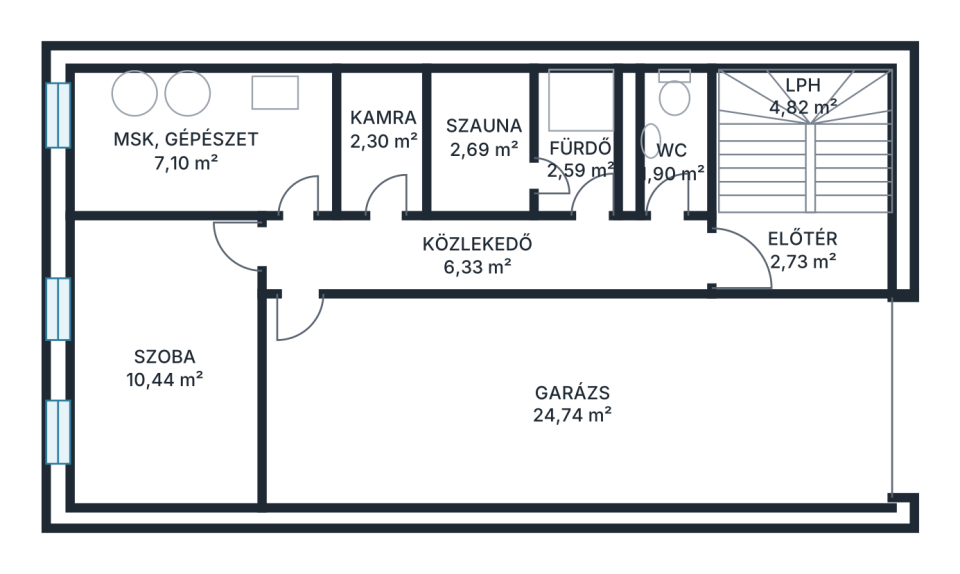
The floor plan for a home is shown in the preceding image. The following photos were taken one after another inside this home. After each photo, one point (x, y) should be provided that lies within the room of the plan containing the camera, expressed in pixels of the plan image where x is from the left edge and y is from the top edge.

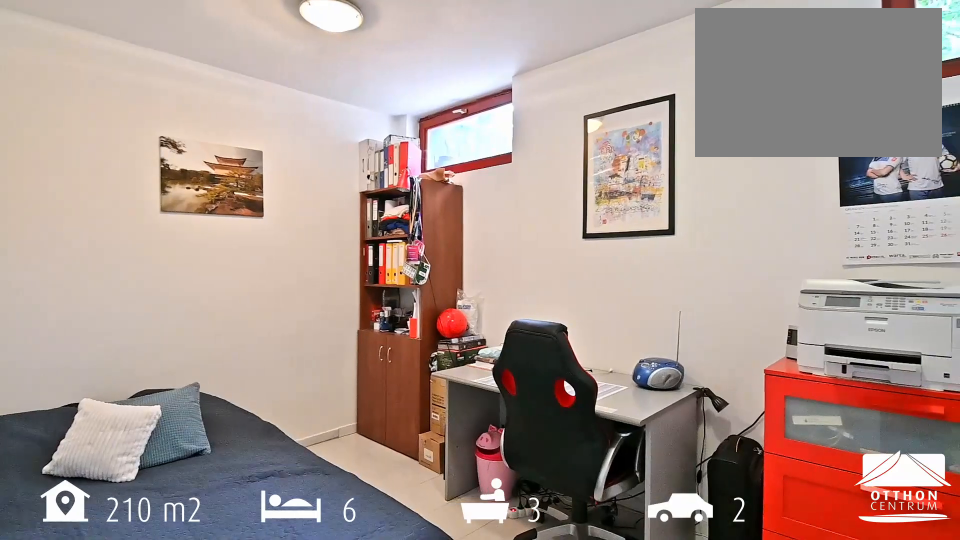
(163, 364)
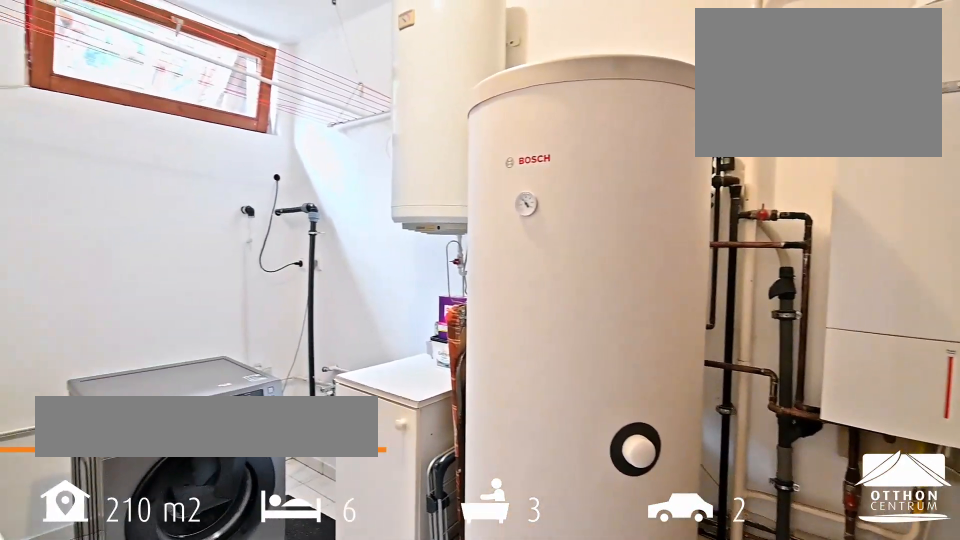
(179, 136)
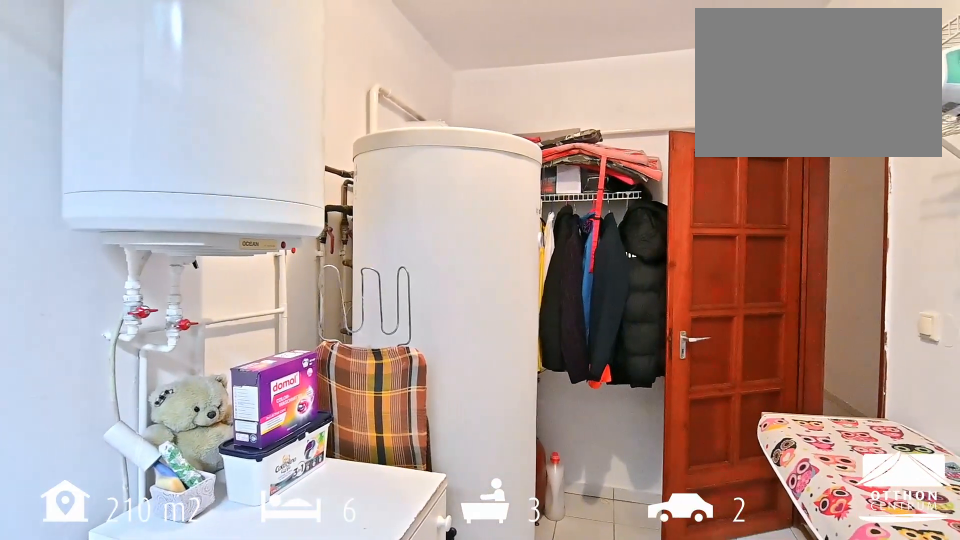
(178, 137)
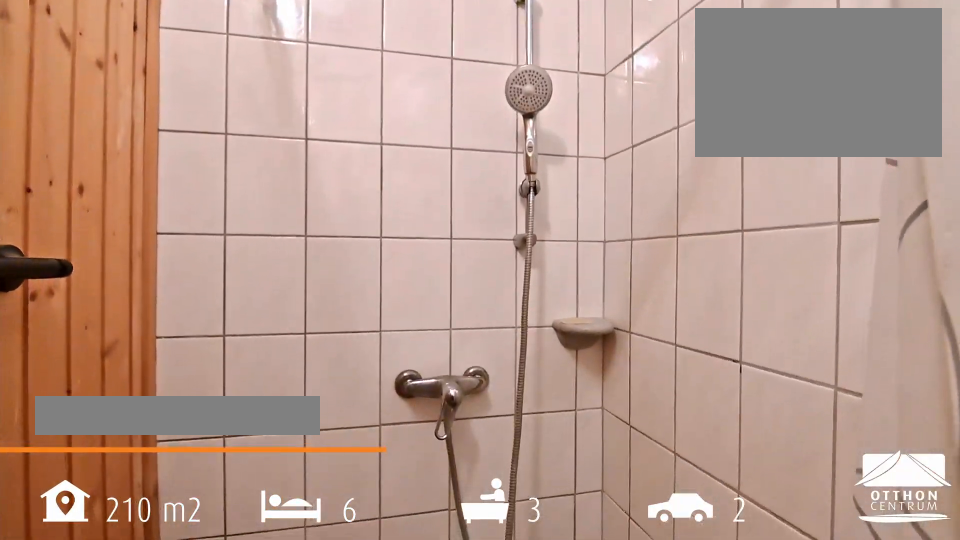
(578, 149)
